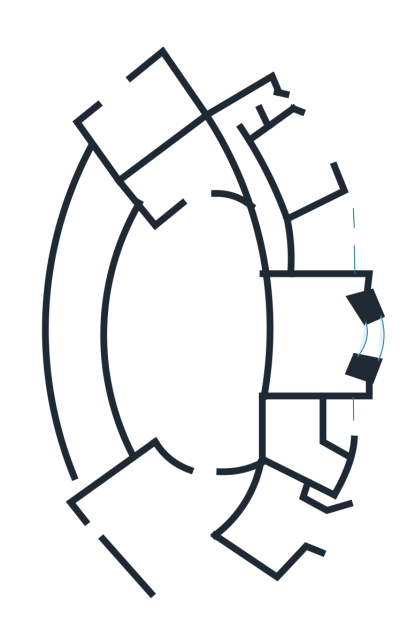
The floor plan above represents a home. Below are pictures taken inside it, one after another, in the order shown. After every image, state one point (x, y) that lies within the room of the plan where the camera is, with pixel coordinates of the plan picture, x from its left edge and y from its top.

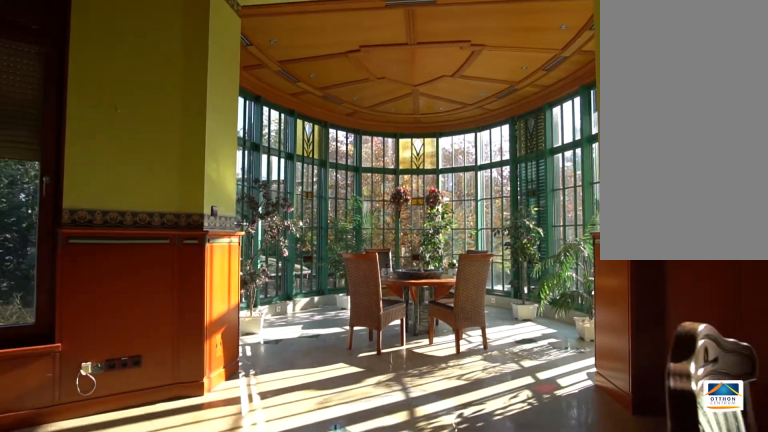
(185, 554)
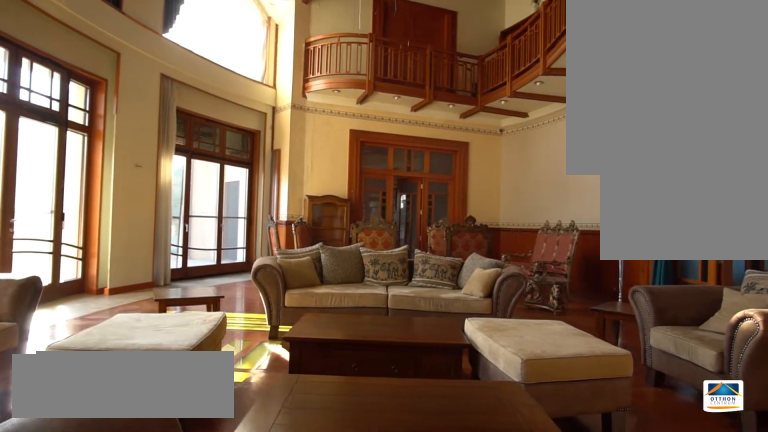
(208, 329)
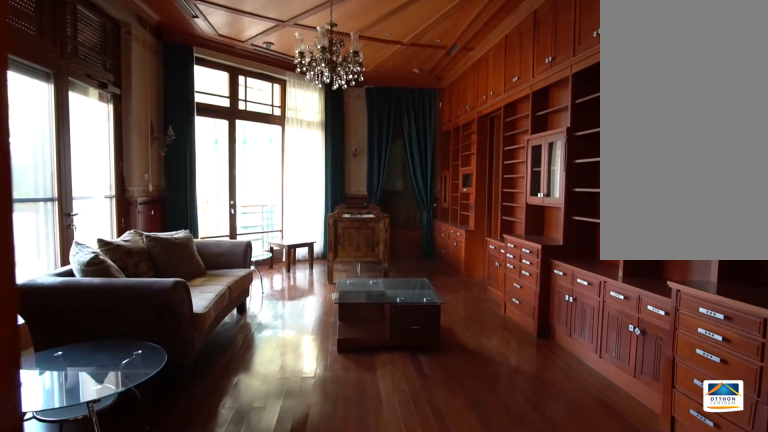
(196, 164)
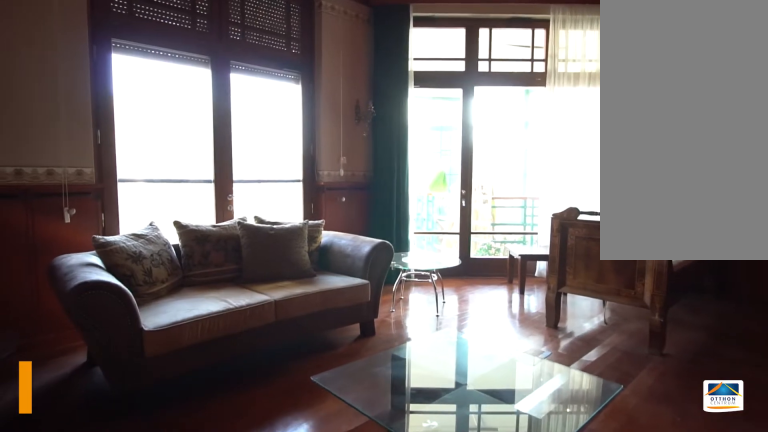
(196, 164)
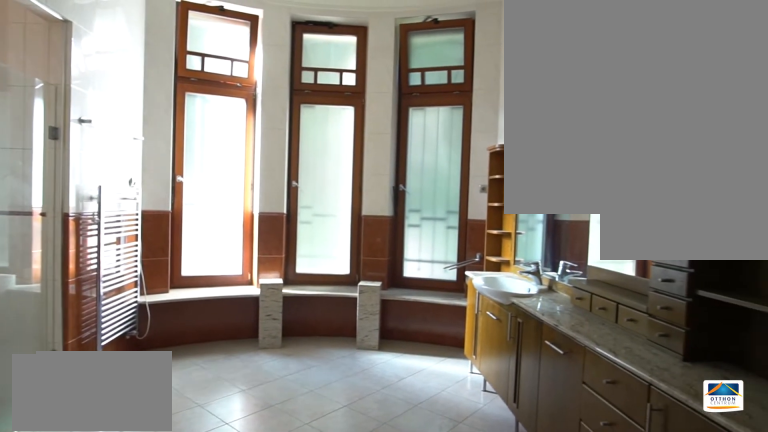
(298, 160)
